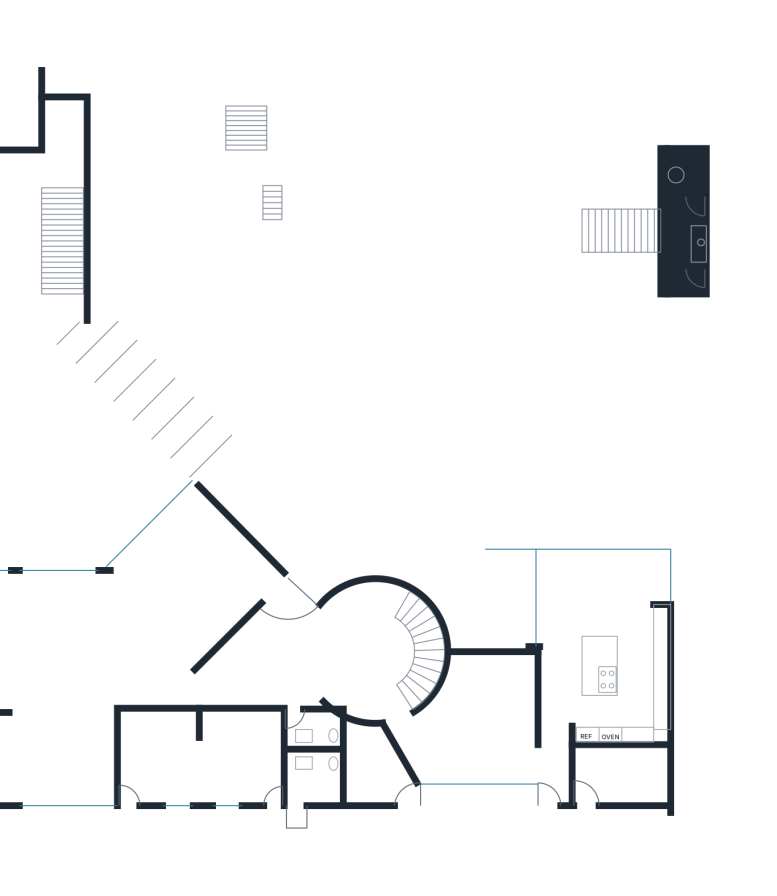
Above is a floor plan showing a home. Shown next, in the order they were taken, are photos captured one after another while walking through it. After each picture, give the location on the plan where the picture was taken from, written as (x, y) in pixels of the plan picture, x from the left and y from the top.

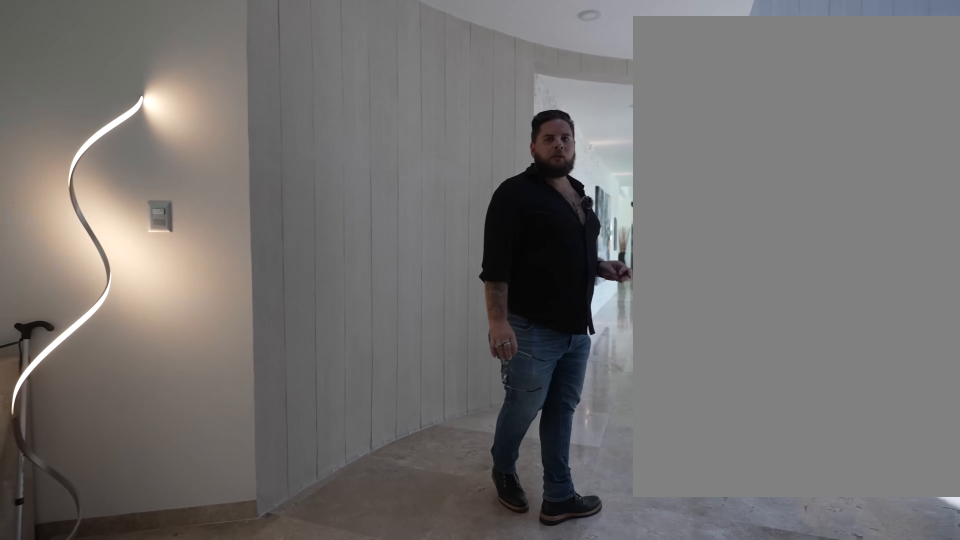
(395, 695)
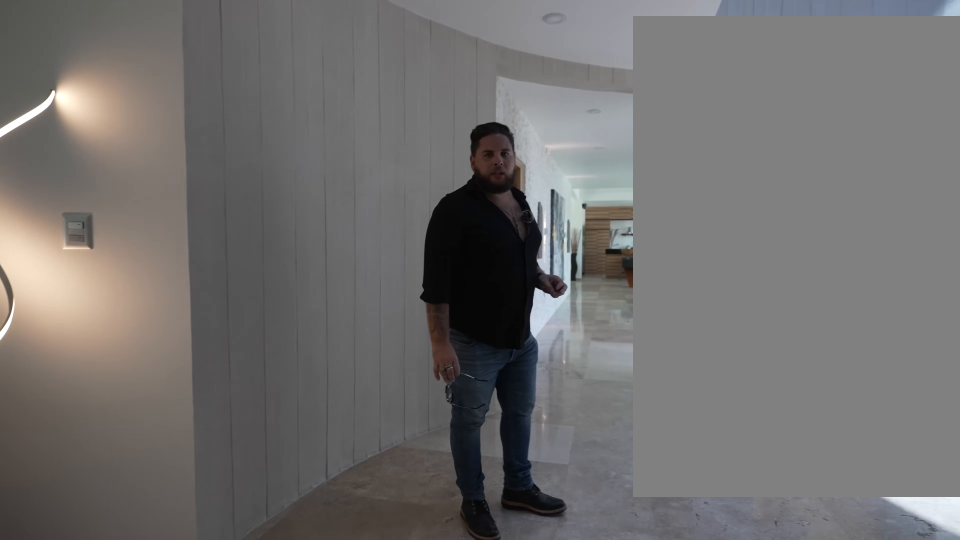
(380, 695)
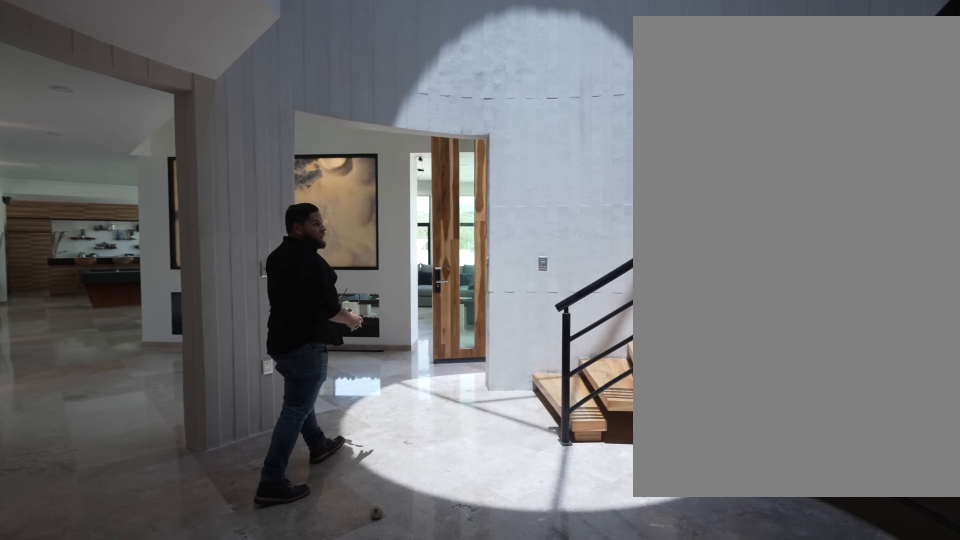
(374, 695)
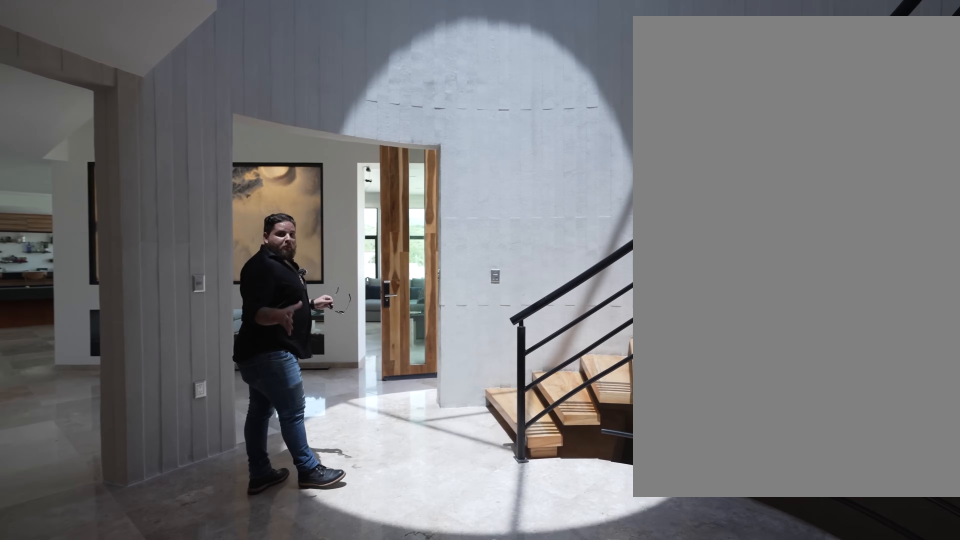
(364, 691)
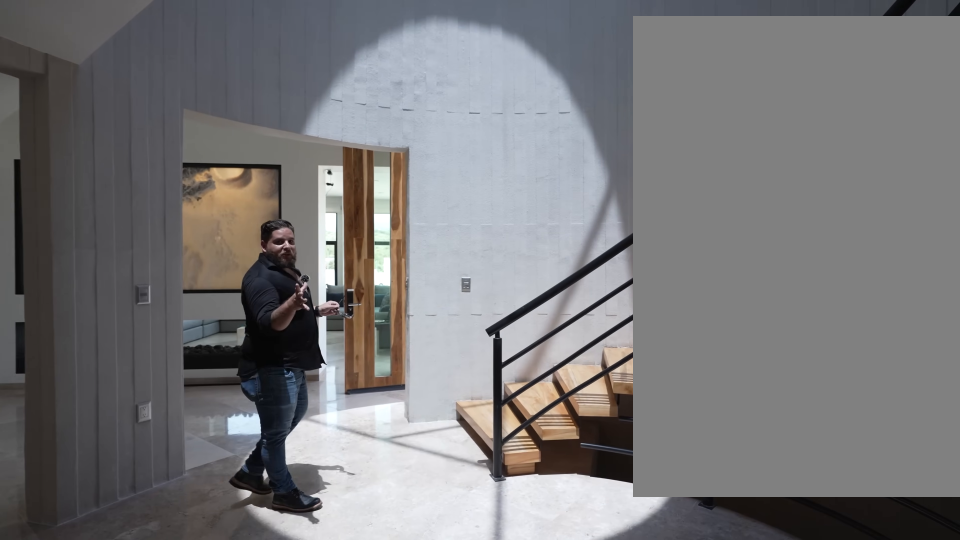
(357, 690)
